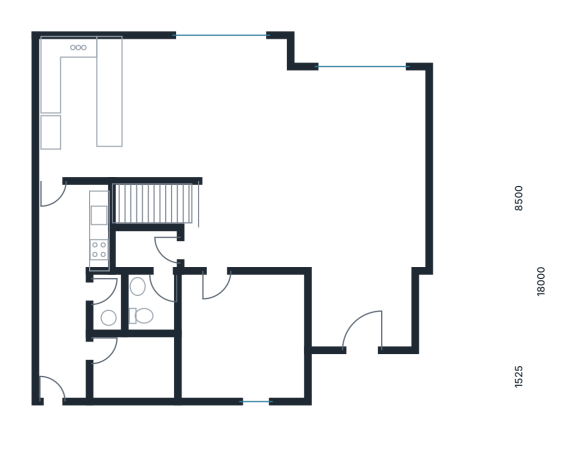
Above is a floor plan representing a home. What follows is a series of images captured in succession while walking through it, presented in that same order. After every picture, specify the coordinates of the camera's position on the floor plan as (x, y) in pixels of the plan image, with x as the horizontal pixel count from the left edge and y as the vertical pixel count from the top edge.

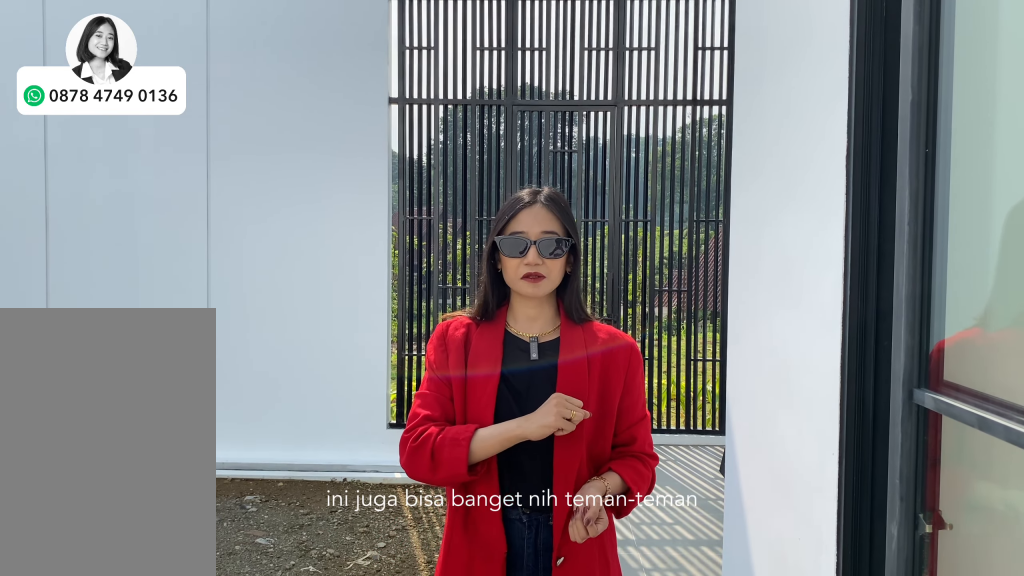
(336, 47)
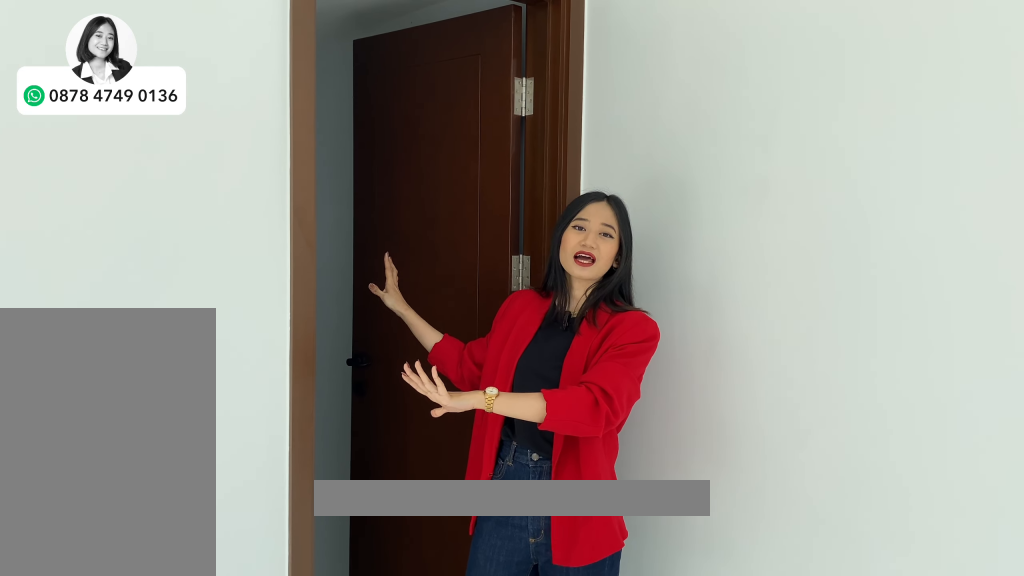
(100, 105)
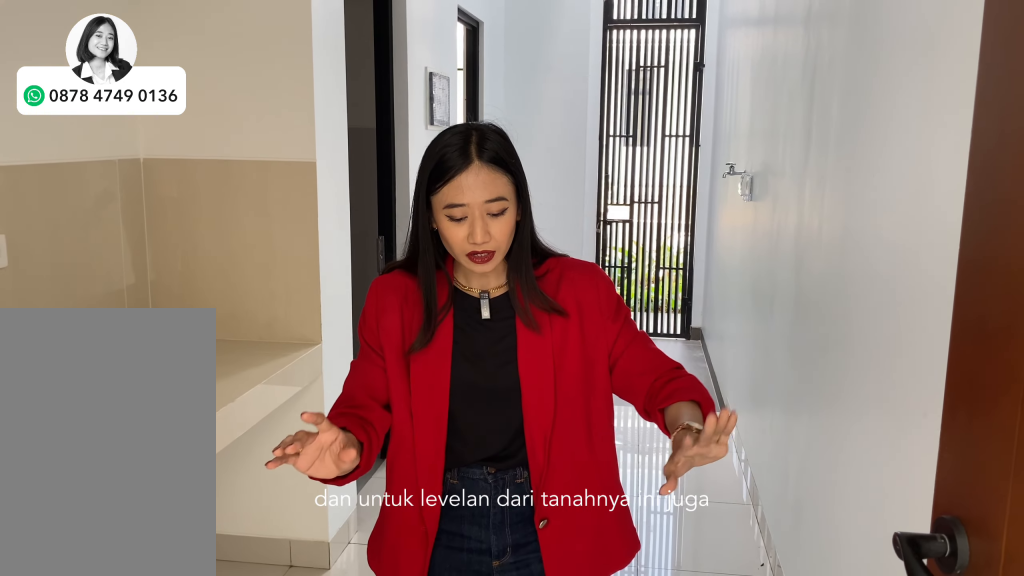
(74, 230)
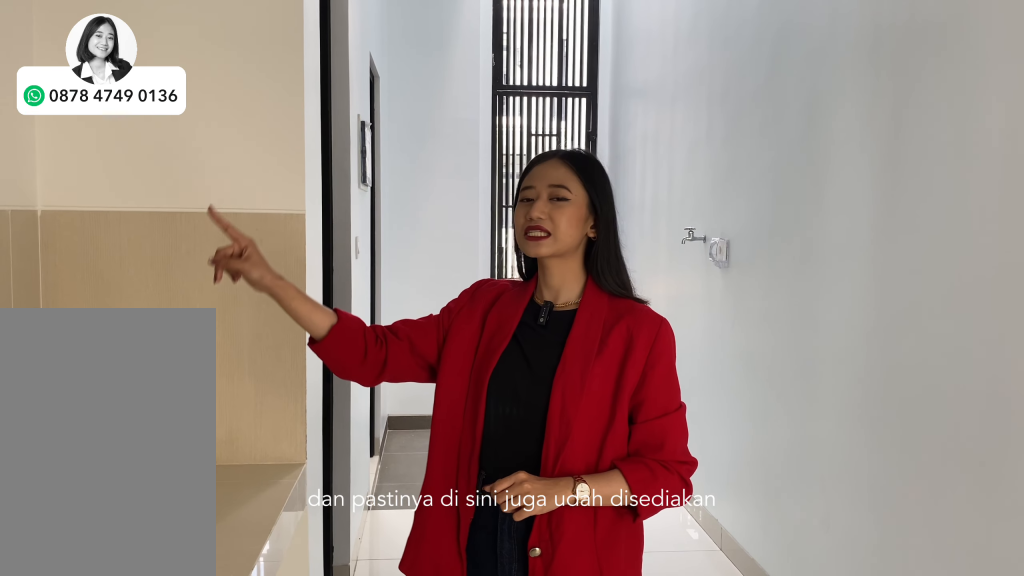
(74, 230)
